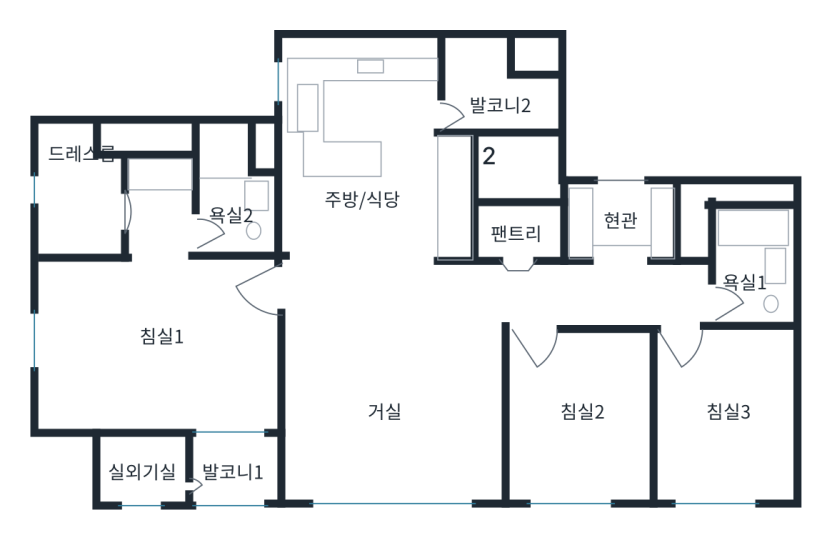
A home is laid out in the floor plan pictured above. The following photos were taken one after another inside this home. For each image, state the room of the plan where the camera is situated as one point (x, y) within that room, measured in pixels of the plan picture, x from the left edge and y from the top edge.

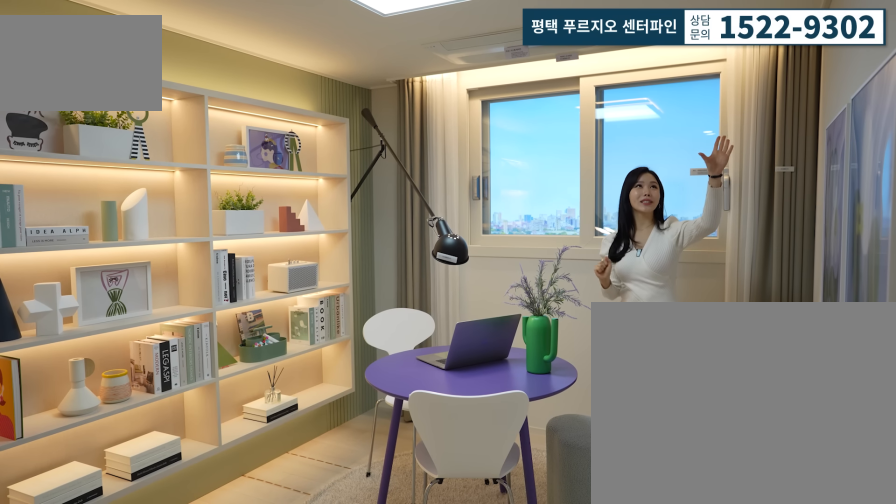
(577, 409)
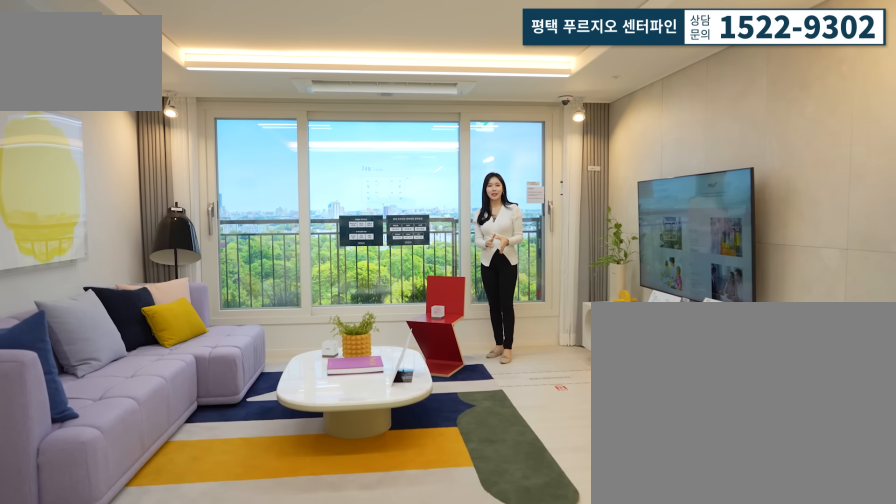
(388, 399)
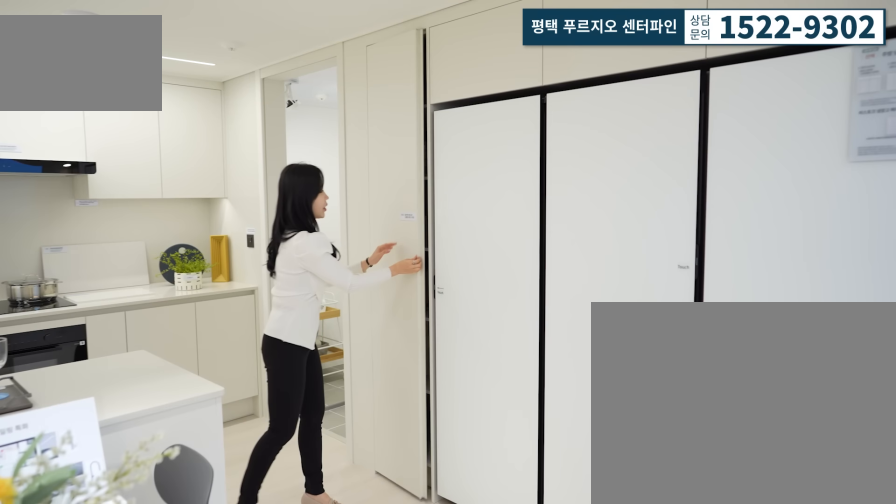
(379, 163)
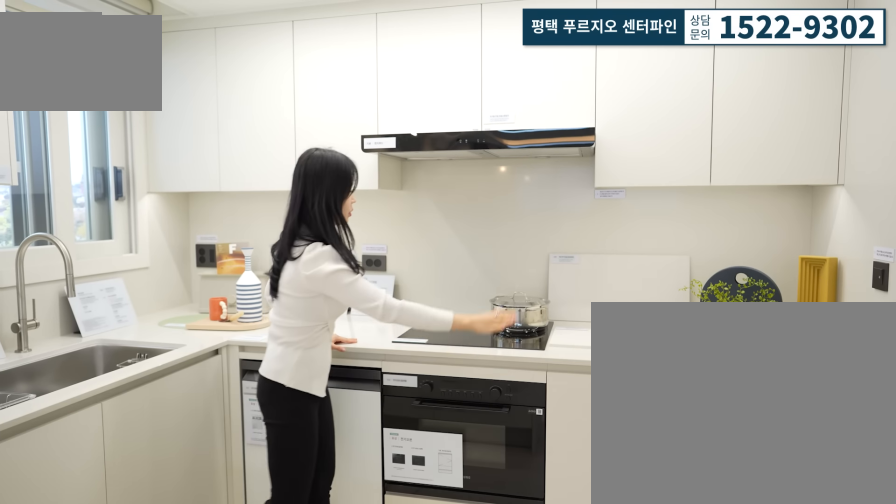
(378, 163)
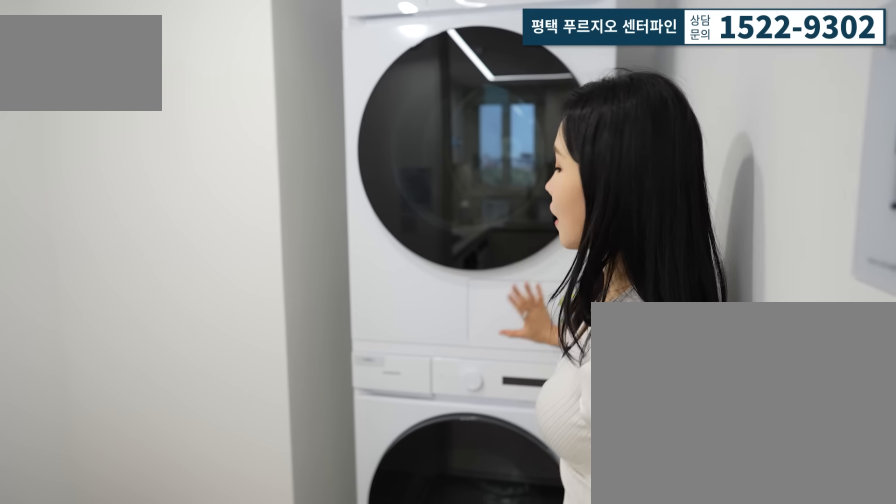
(502, 97)
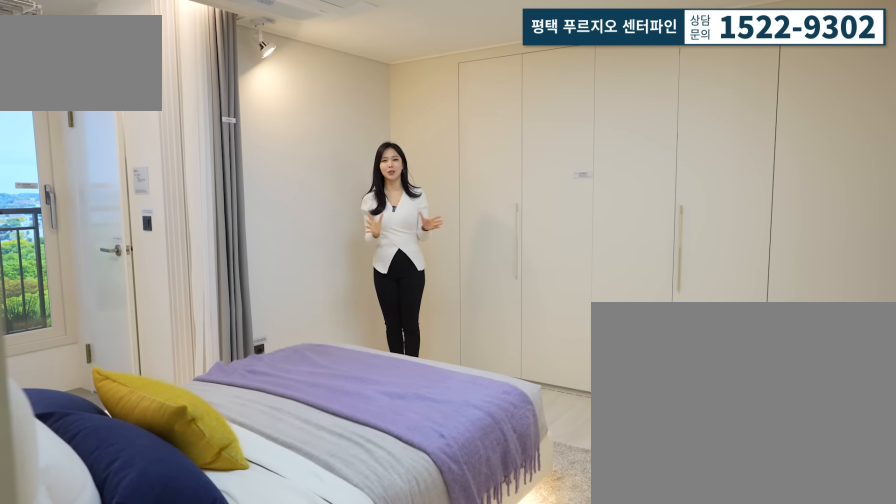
(157, 333)
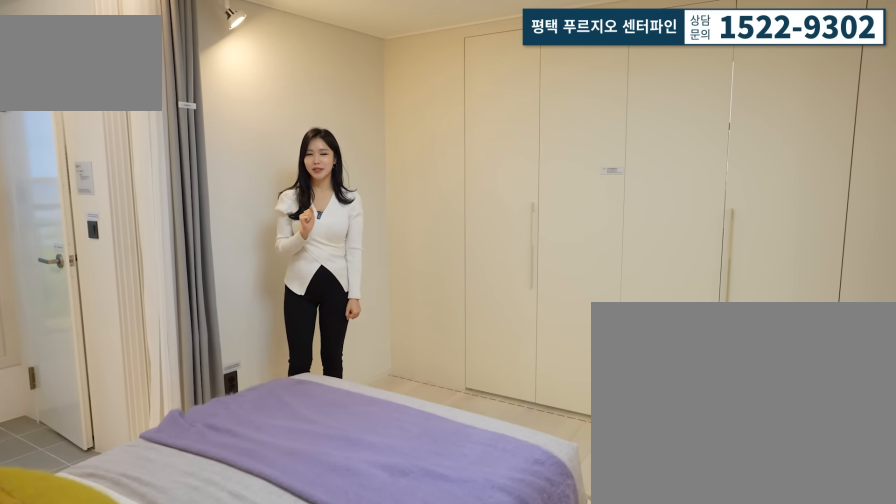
(157, 333)
